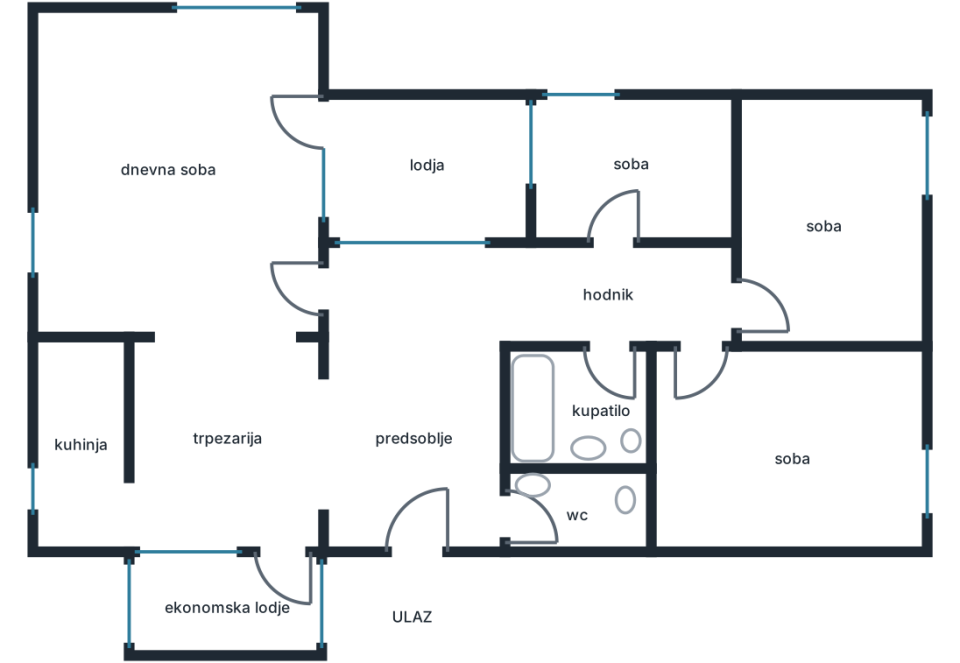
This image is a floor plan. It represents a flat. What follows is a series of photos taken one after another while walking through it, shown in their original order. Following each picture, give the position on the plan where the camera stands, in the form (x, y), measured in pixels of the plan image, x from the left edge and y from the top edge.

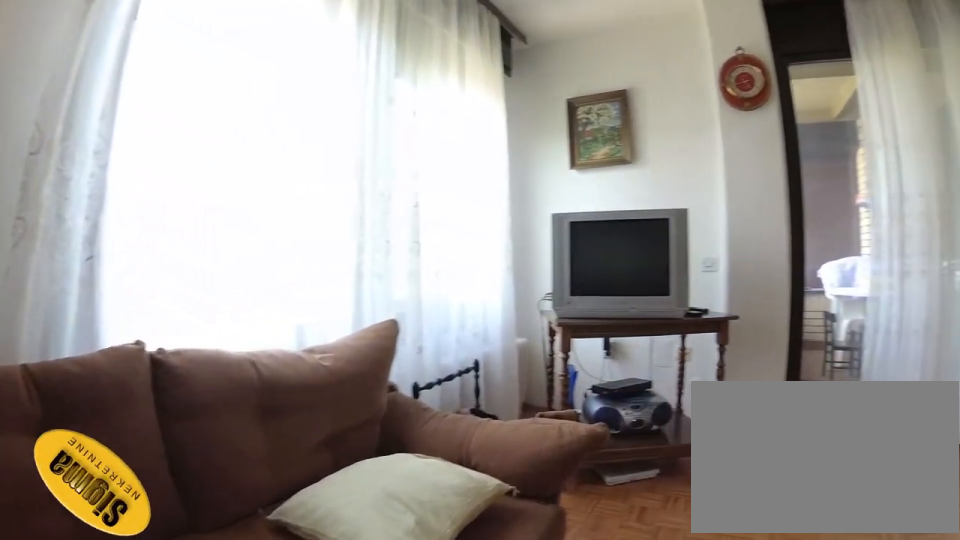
(88, 102)
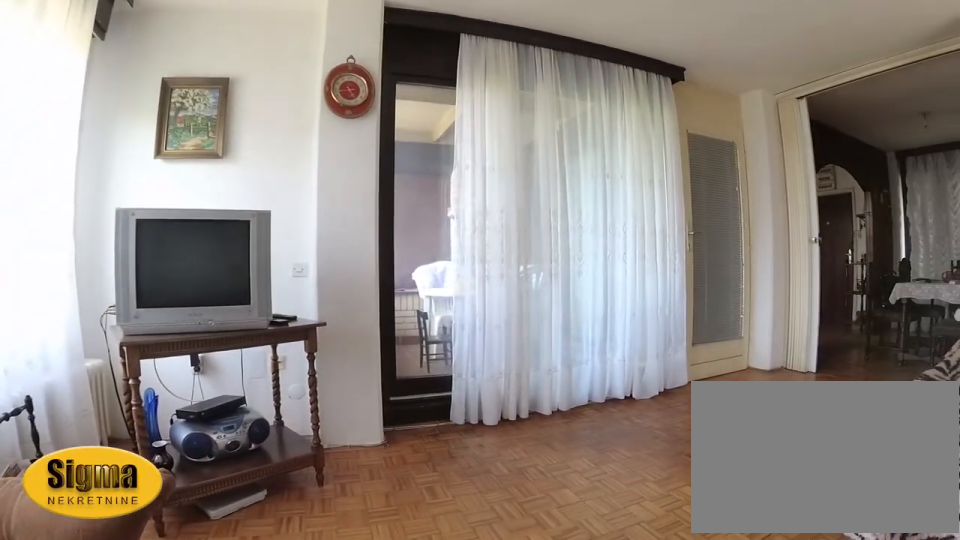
(89, 91)
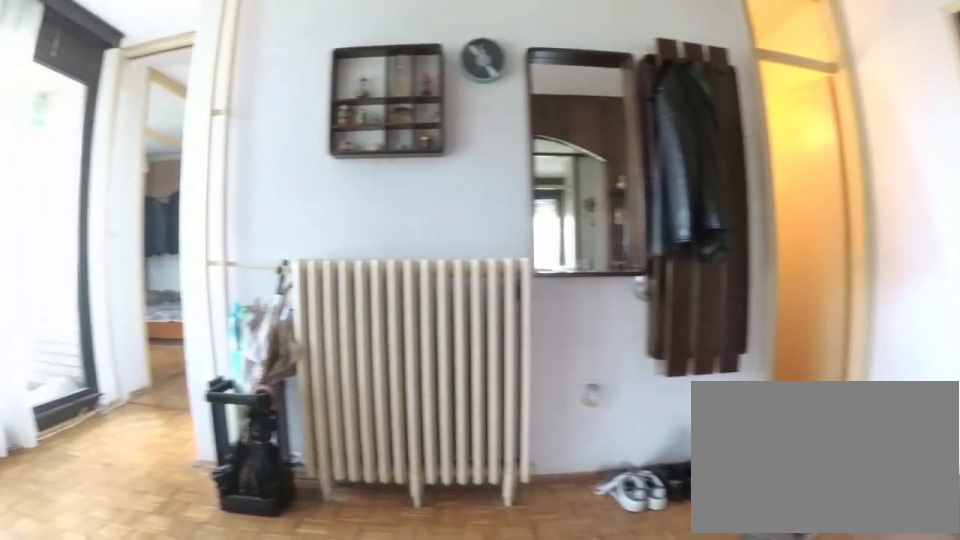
(296, 436)
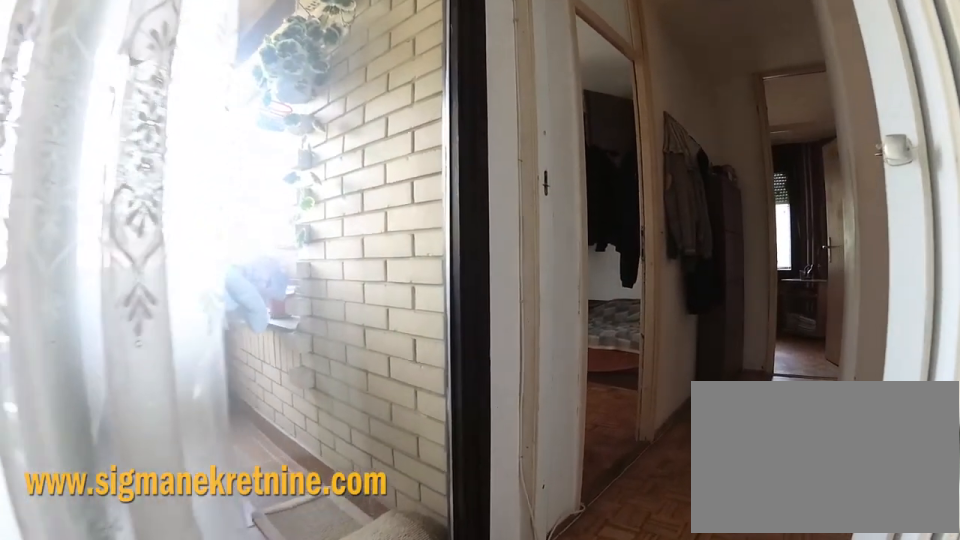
(405, 351)
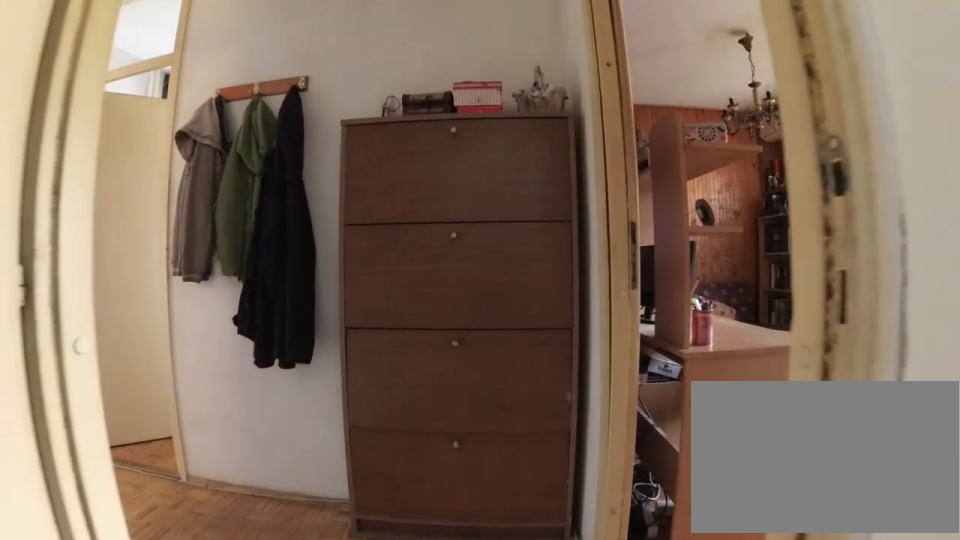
(687, 379)
